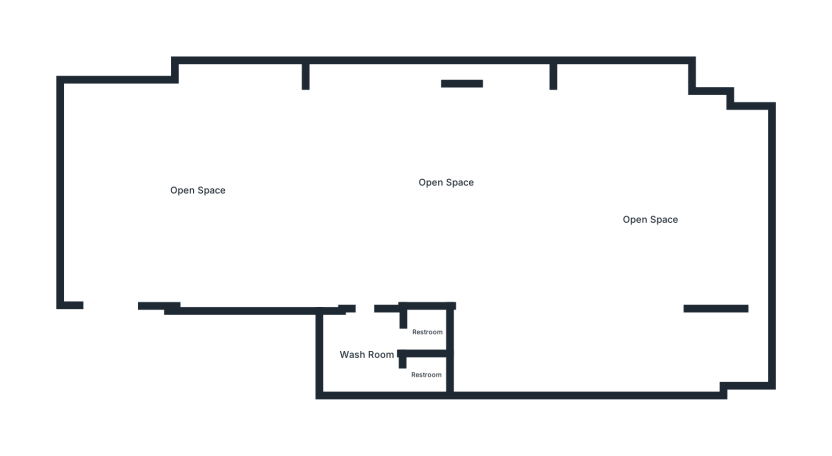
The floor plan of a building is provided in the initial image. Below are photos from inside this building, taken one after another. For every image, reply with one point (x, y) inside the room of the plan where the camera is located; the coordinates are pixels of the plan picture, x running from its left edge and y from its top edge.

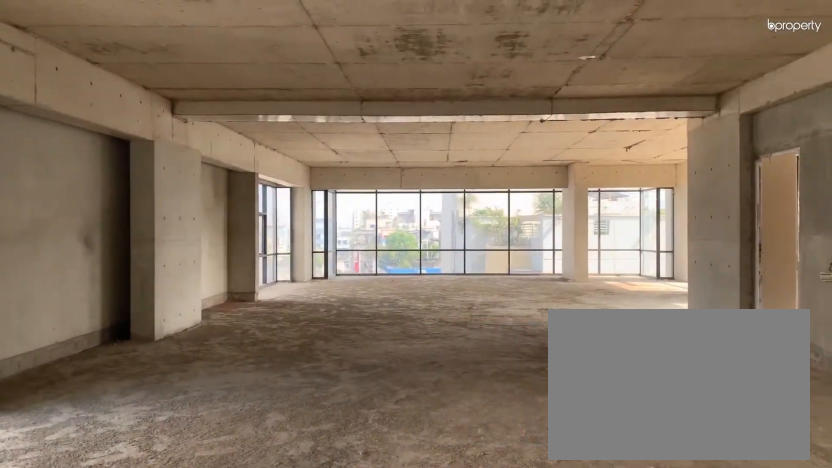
(199, 191)
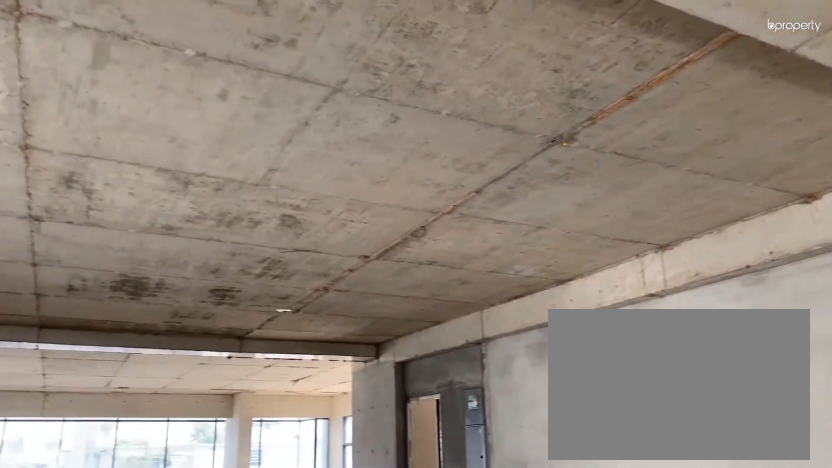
(199, 191)
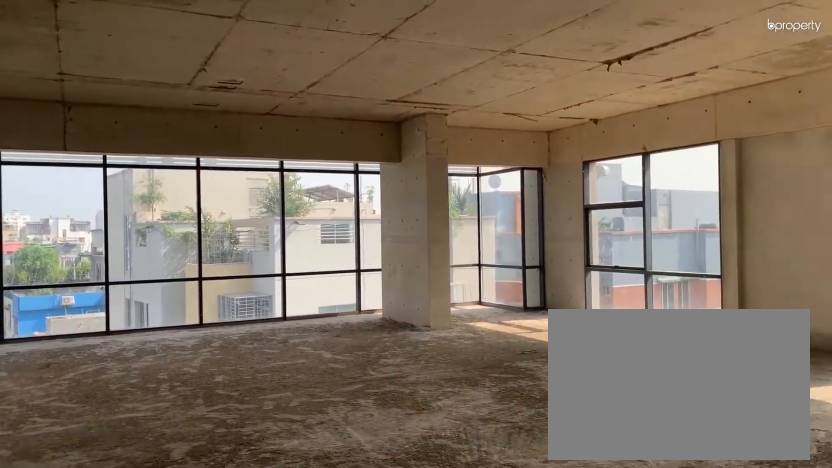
(448, 182)
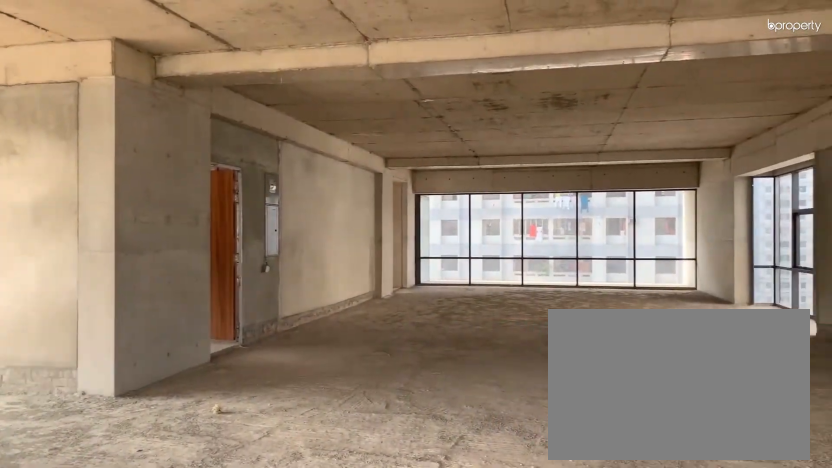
(653, 219)
